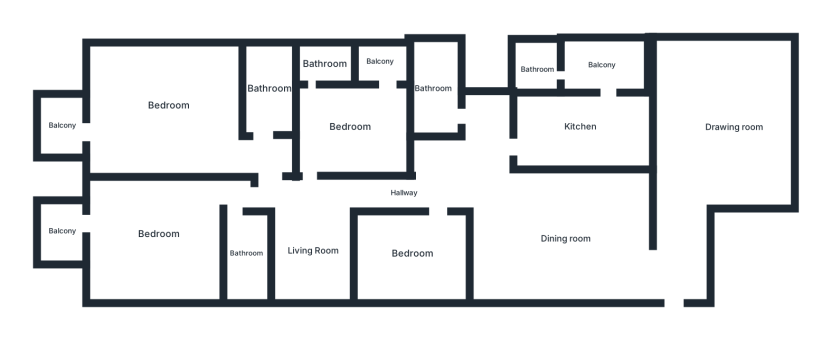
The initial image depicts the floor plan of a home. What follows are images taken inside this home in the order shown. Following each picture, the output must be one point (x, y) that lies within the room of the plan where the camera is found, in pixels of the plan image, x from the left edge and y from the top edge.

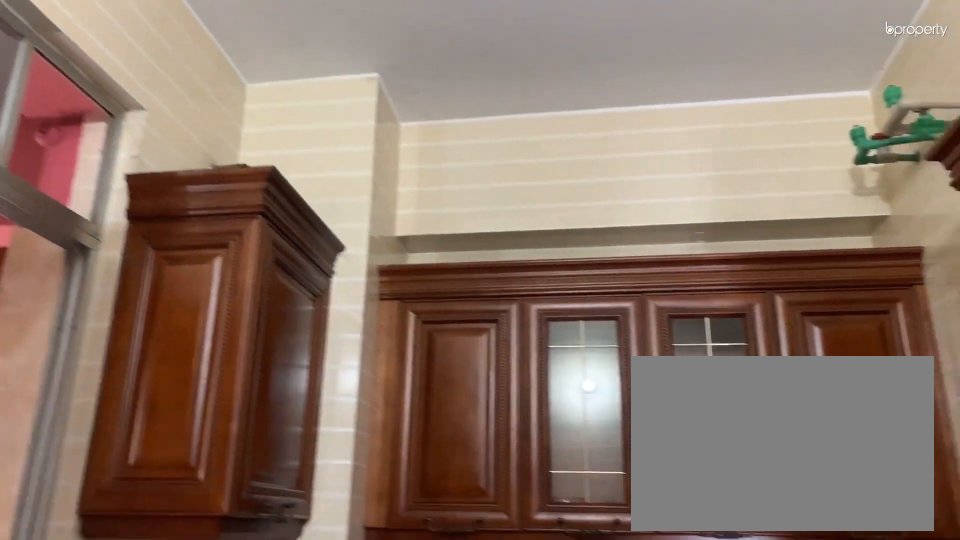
(577, 127)
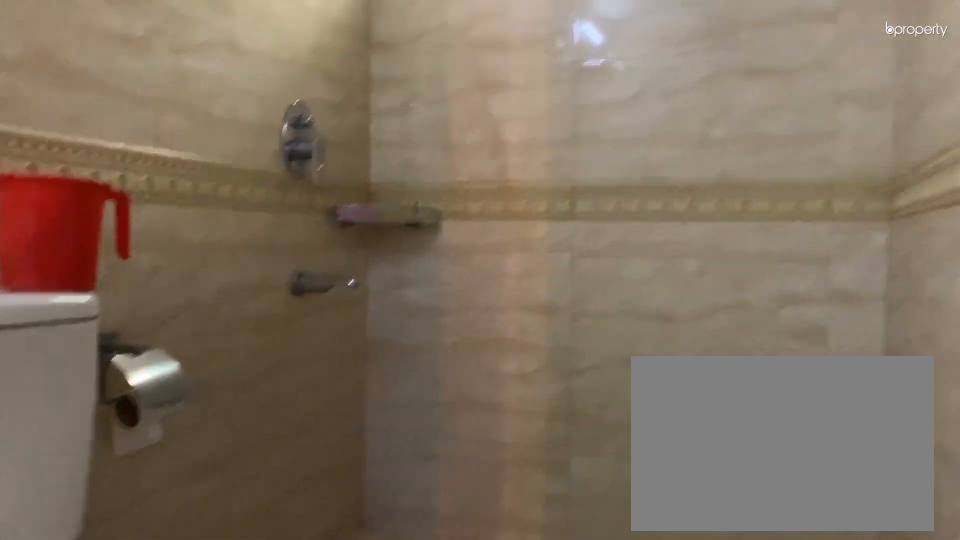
(435, 89)
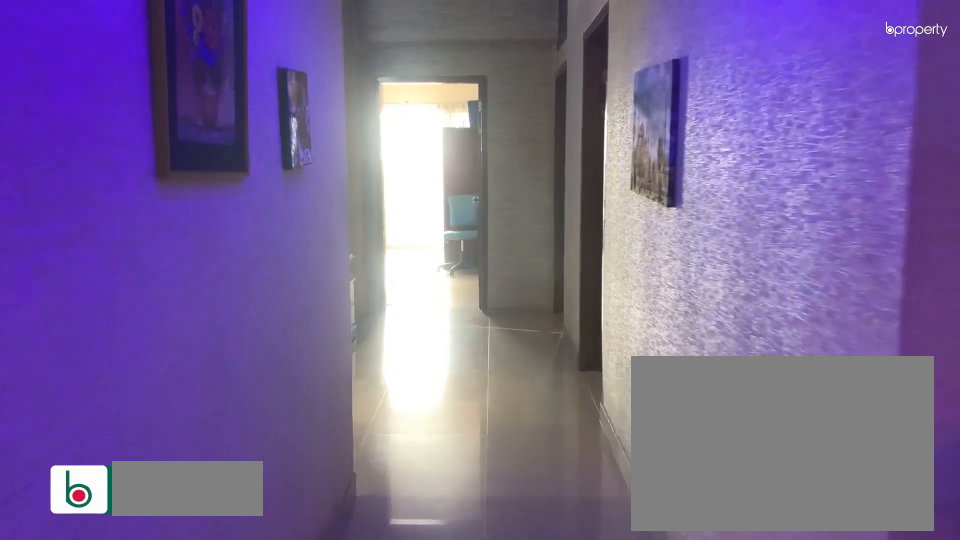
(404, 193)
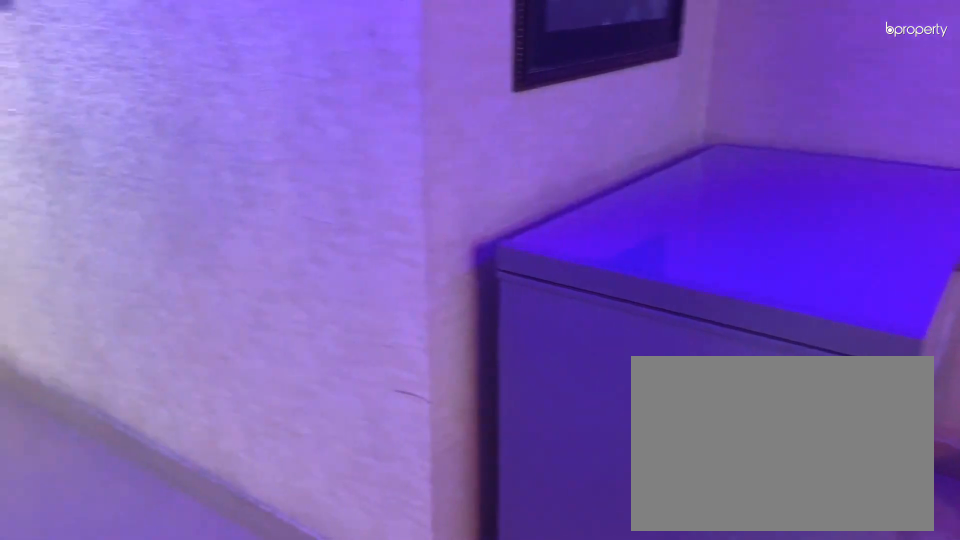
(404, 193)
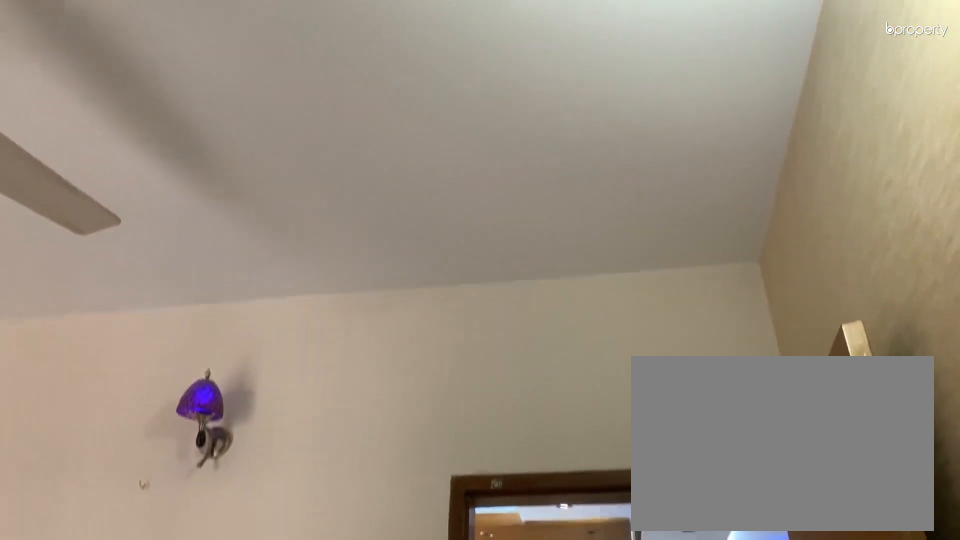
(351, 126)
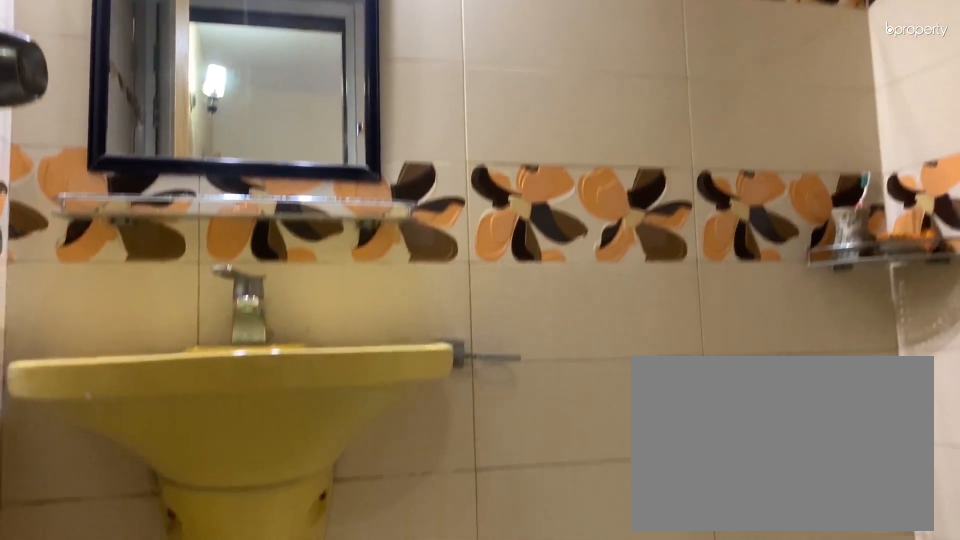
(325, 64)
